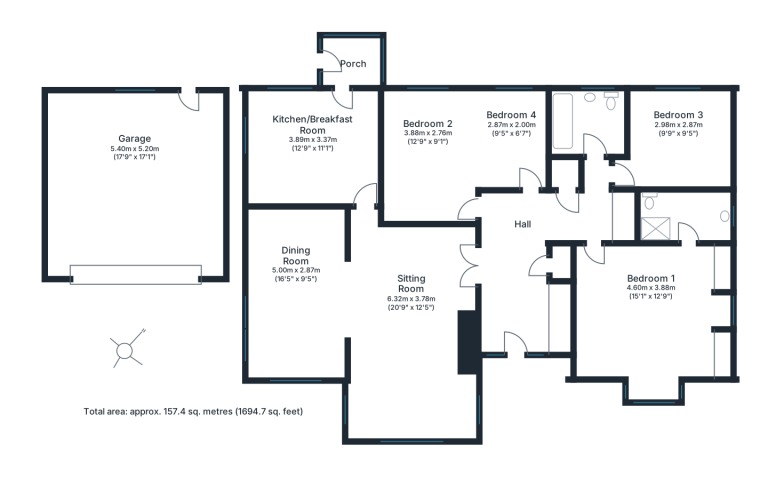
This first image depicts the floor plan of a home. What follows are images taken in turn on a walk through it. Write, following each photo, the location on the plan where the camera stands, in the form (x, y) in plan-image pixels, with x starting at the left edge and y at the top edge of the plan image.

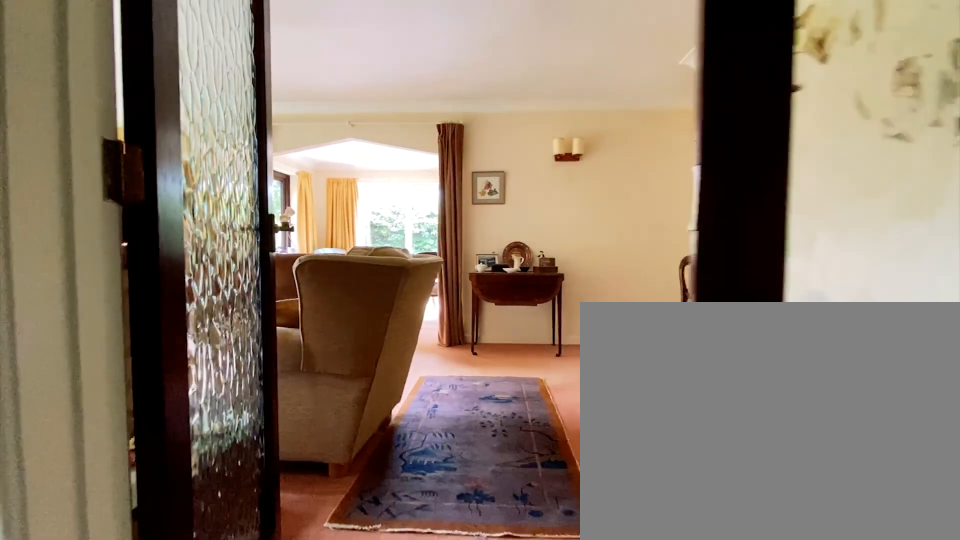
(492, 261)
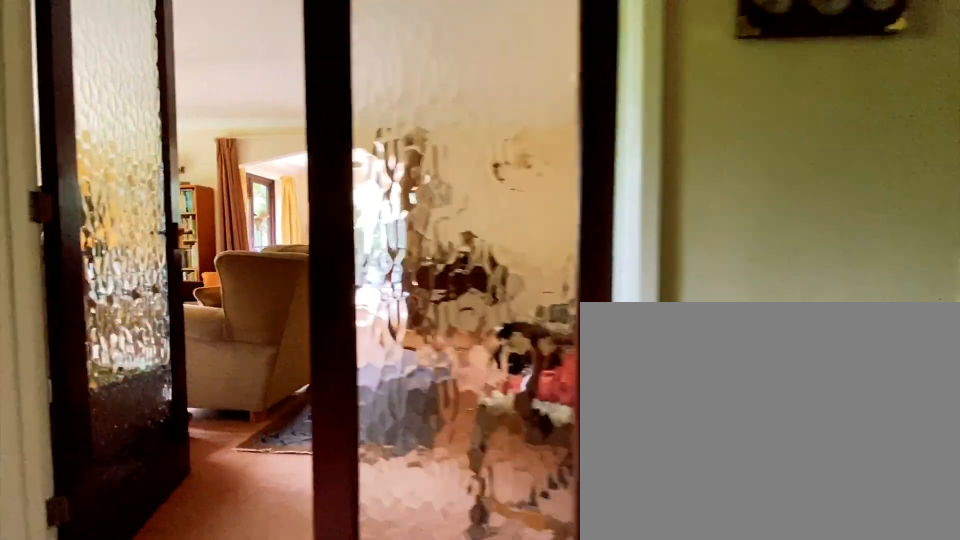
(504, 254)
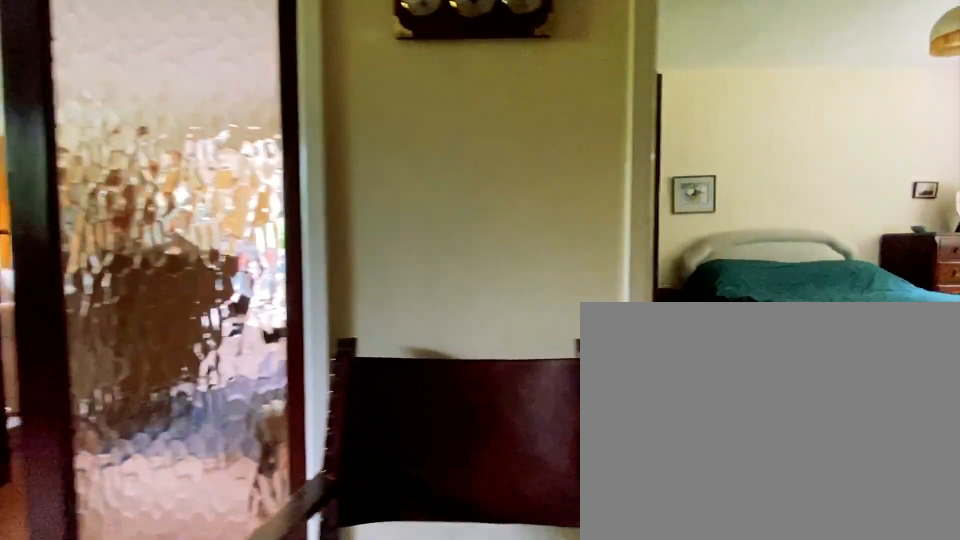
(499, 241)
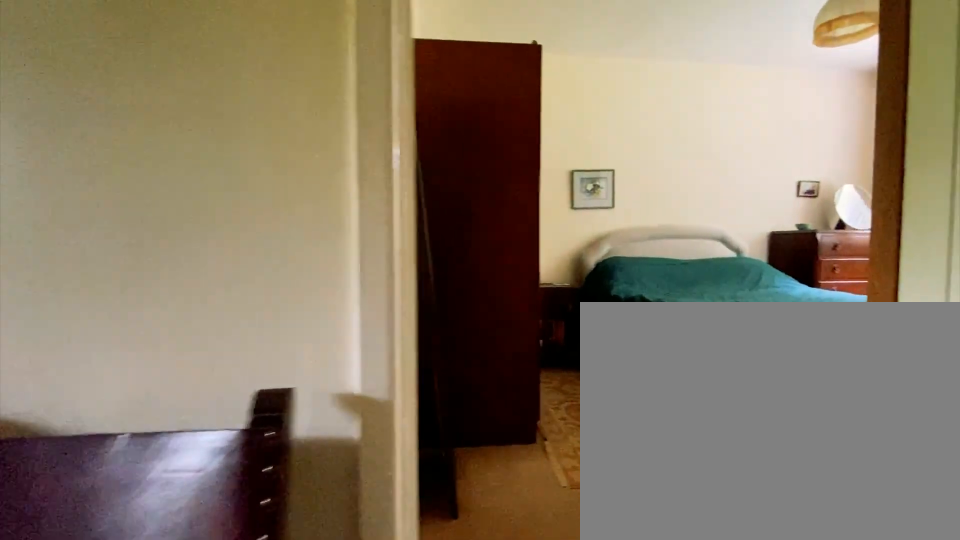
(489, 226)
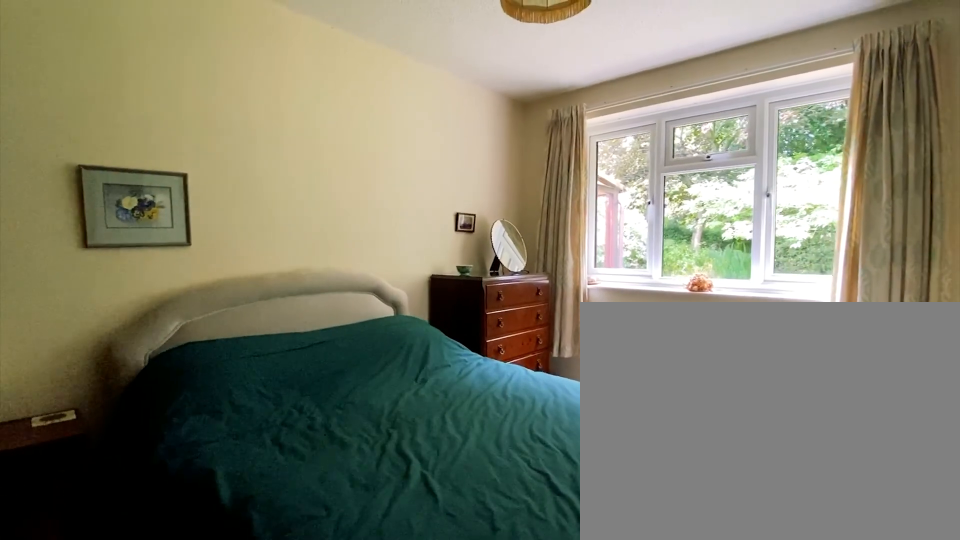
(437, 185)
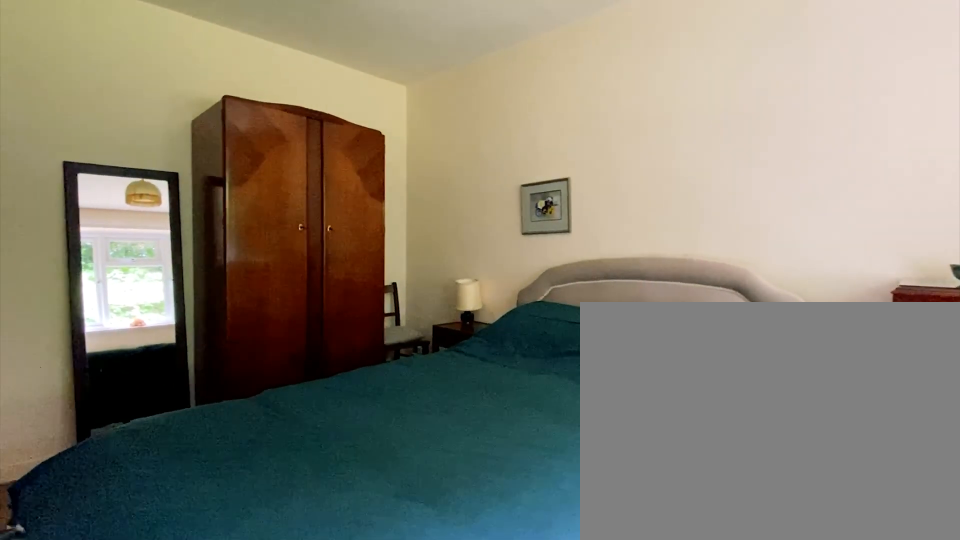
(427, 179)
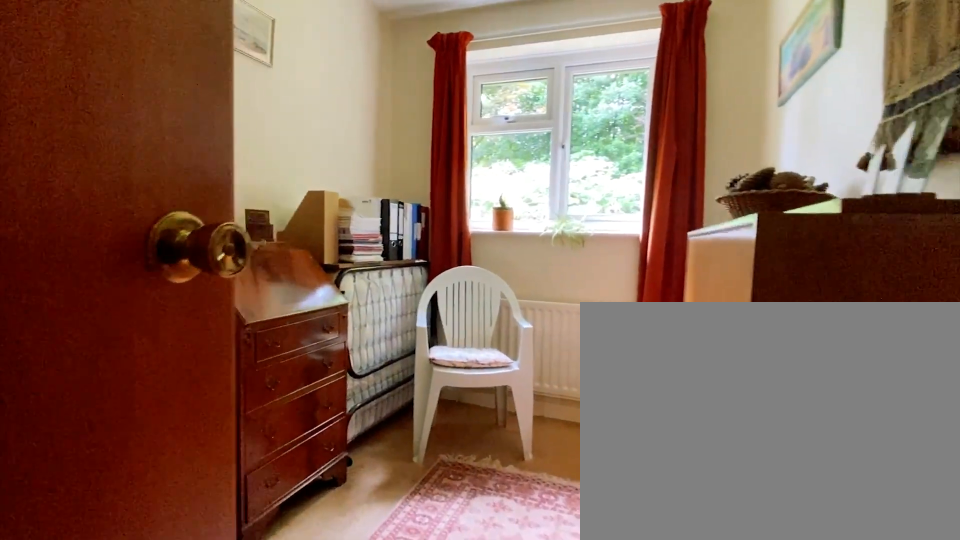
(516, 168)
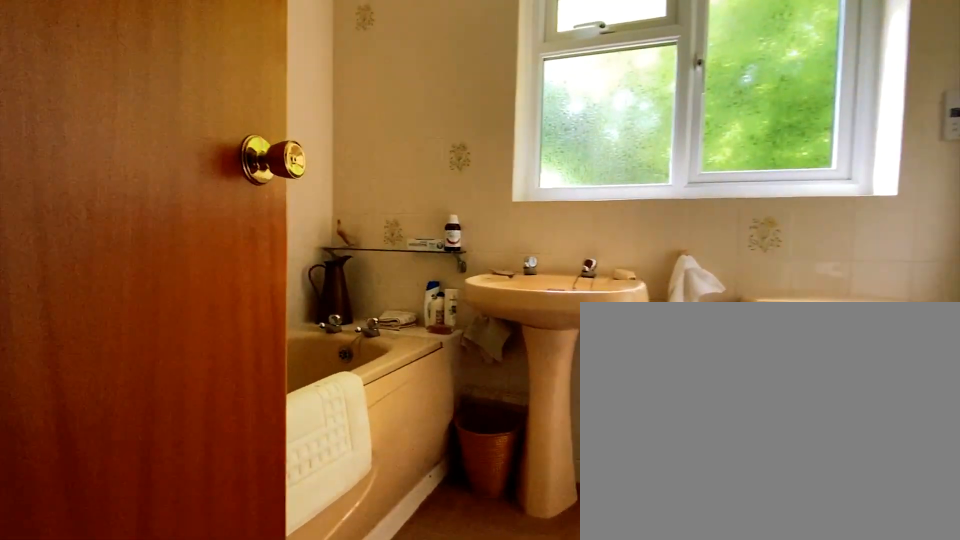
(596, 143)
